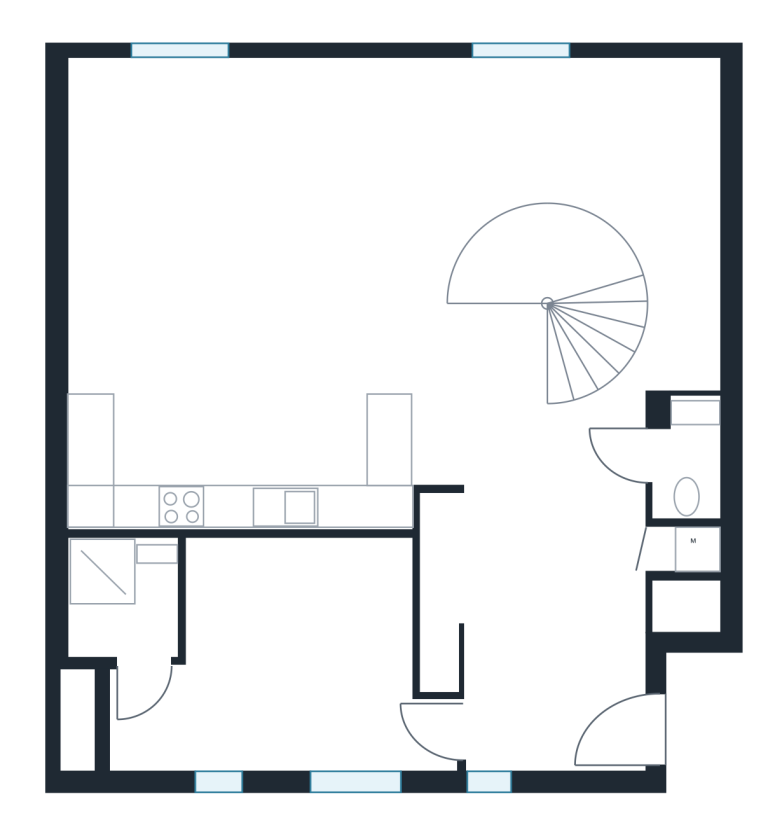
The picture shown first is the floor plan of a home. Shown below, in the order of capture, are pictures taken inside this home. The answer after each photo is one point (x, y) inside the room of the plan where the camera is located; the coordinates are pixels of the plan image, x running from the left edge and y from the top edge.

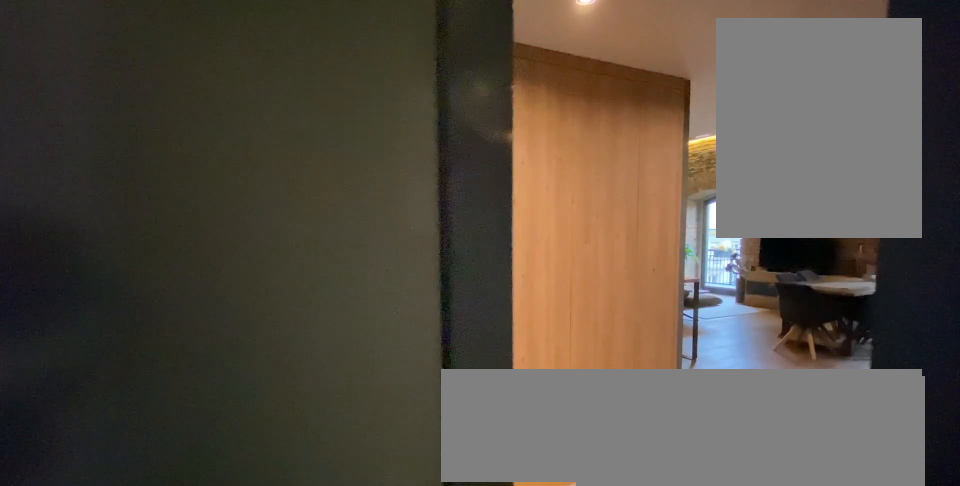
(561, 642)
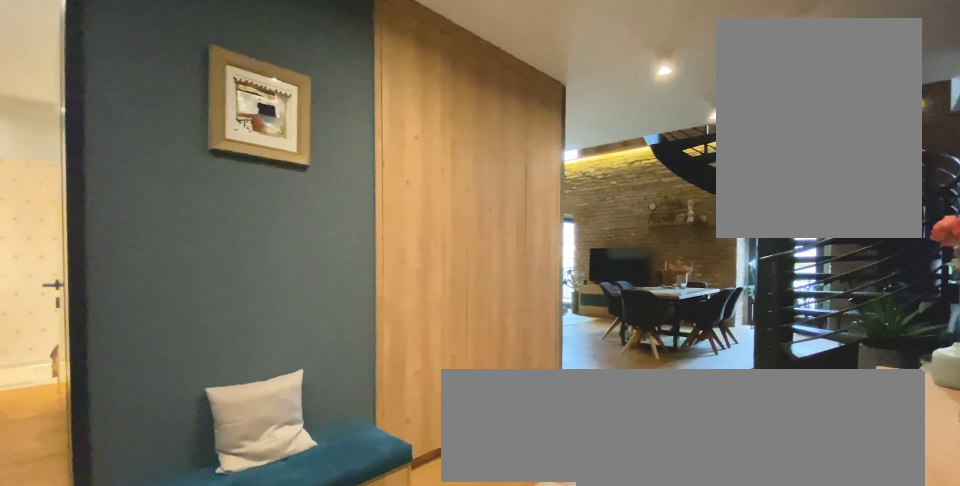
(560, 641)
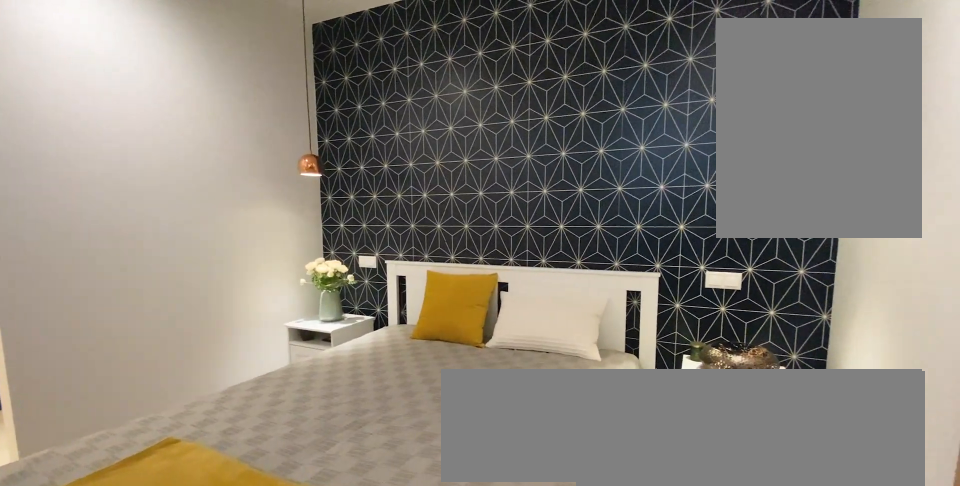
(291, 641)
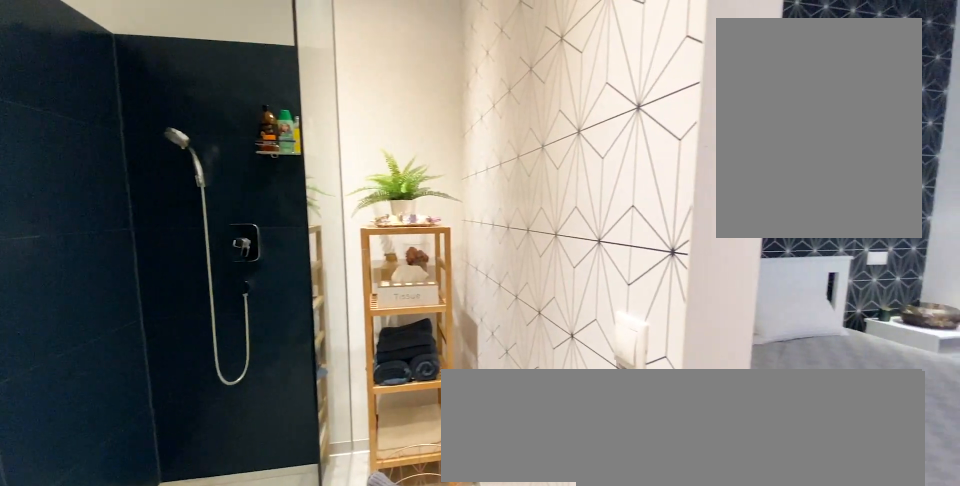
(133, 641)
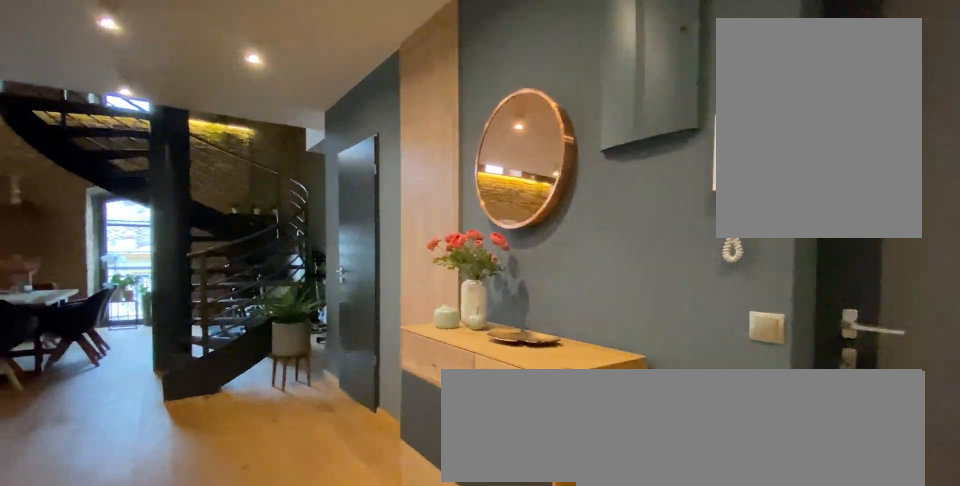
(560, 641)
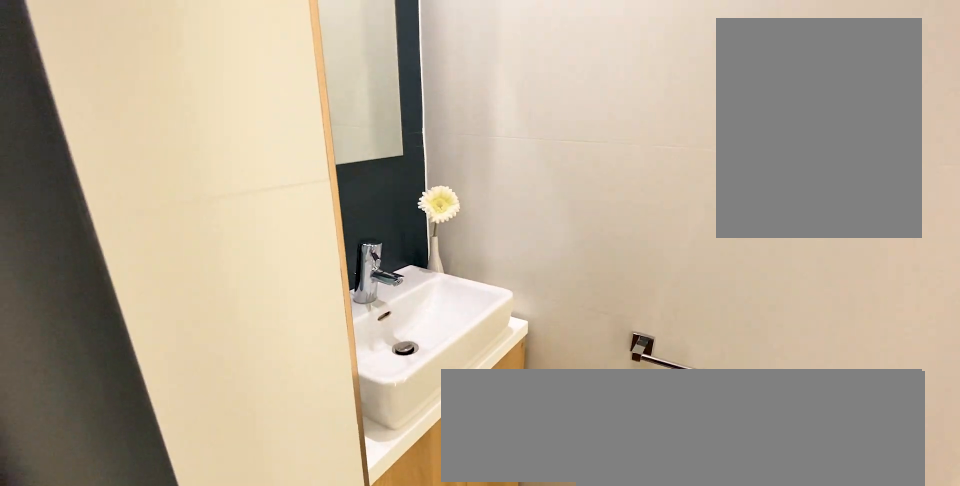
(686, 467)
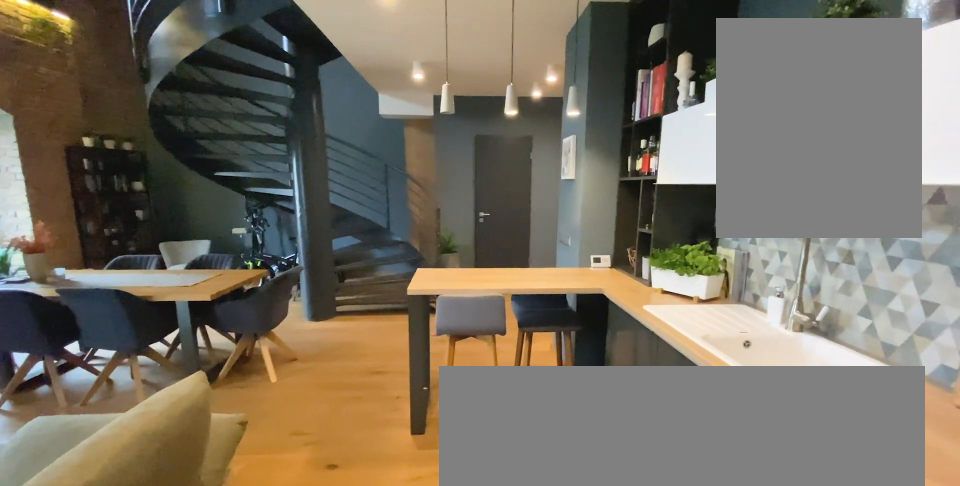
(289, 290)
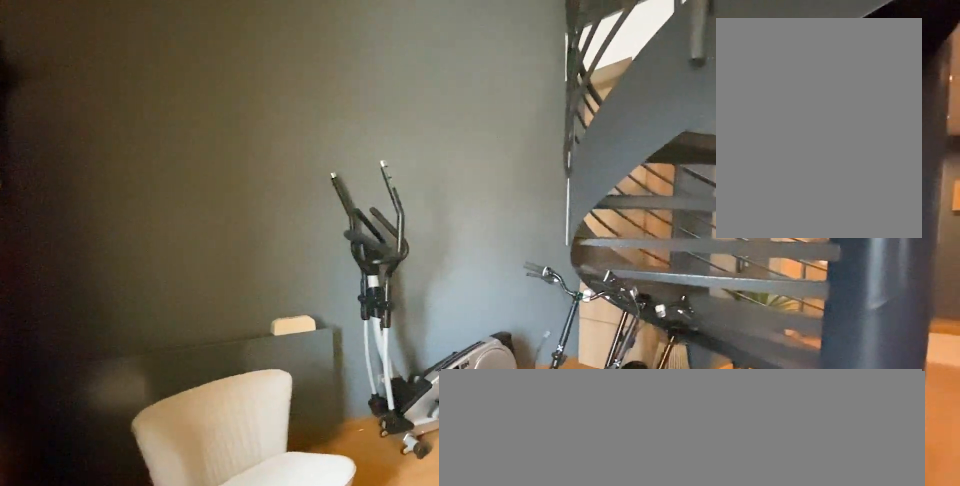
(289, 290)
